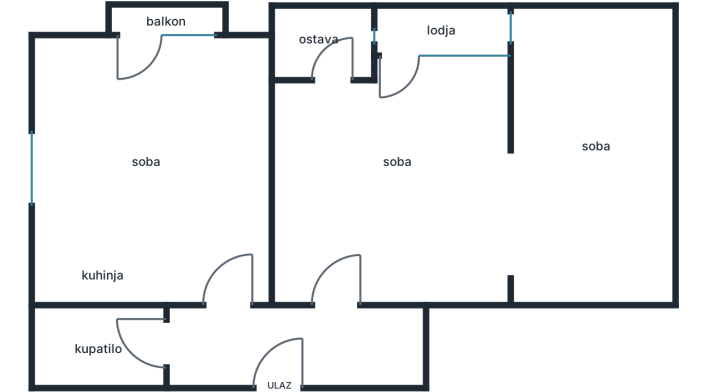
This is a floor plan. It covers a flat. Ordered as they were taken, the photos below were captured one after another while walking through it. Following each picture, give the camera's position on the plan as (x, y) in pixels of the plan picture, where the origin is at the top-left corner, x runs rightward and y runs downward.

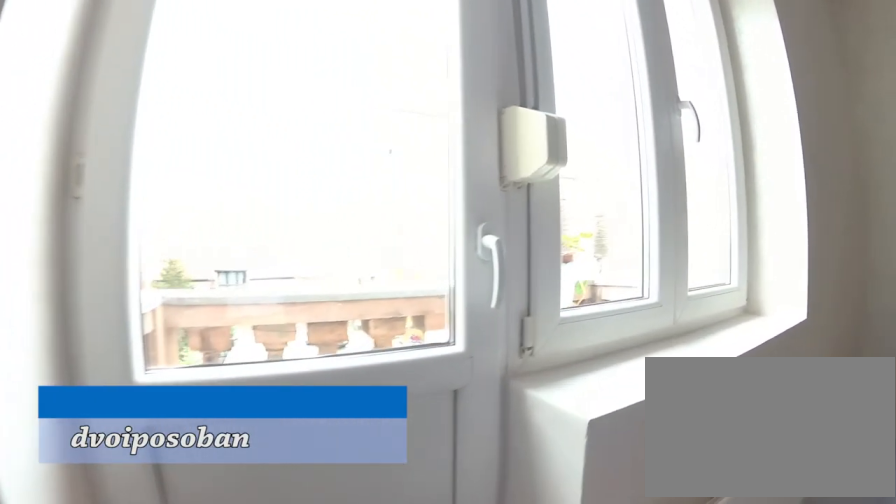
(123, 102)
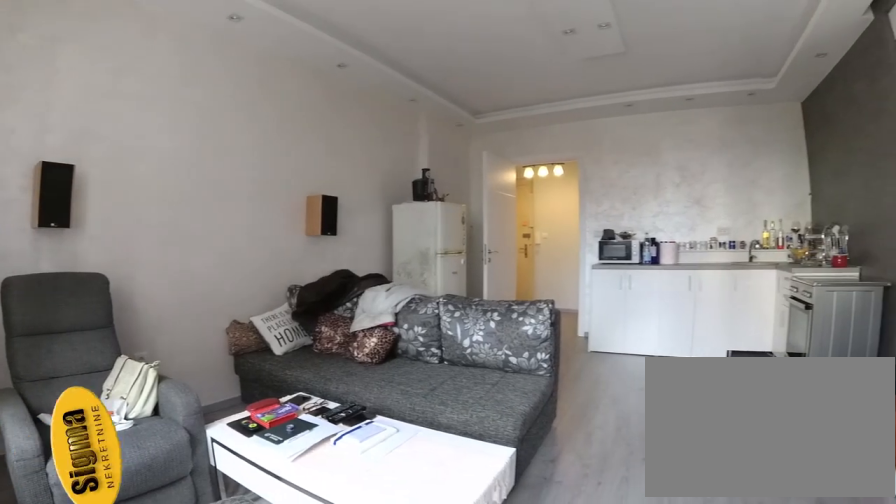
(155, 57)
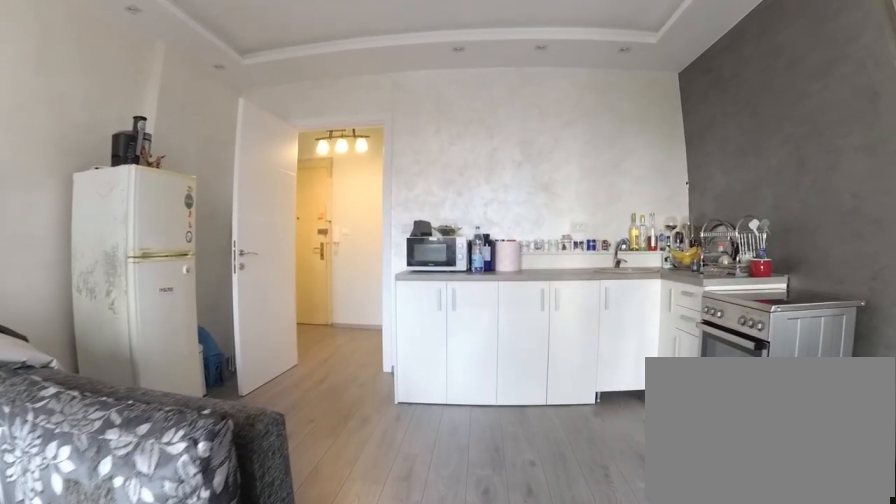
(174, 120)
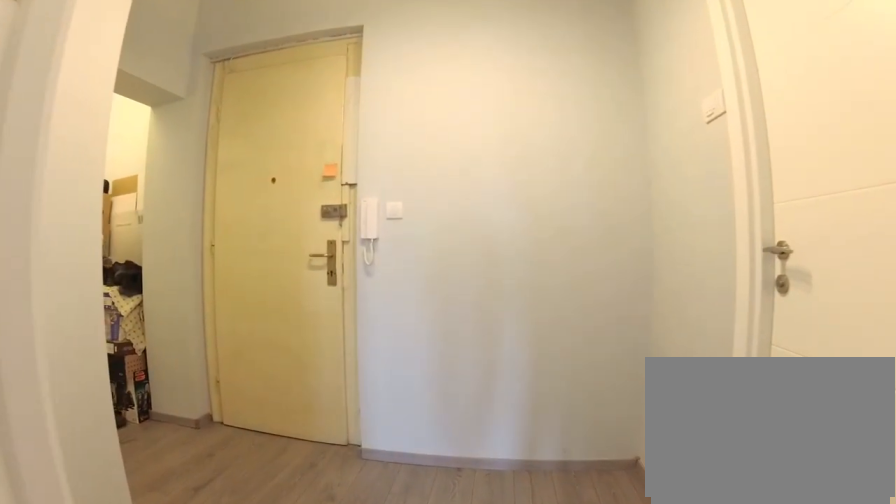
(218, 265)
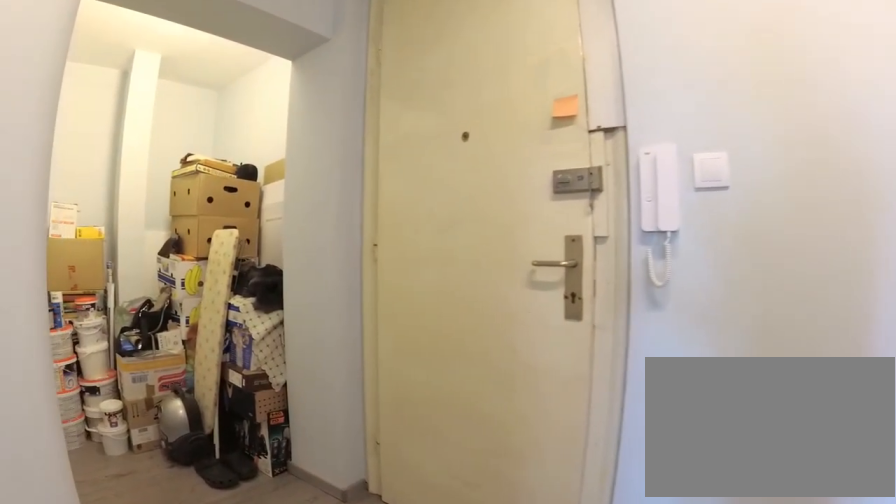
(234, 329)
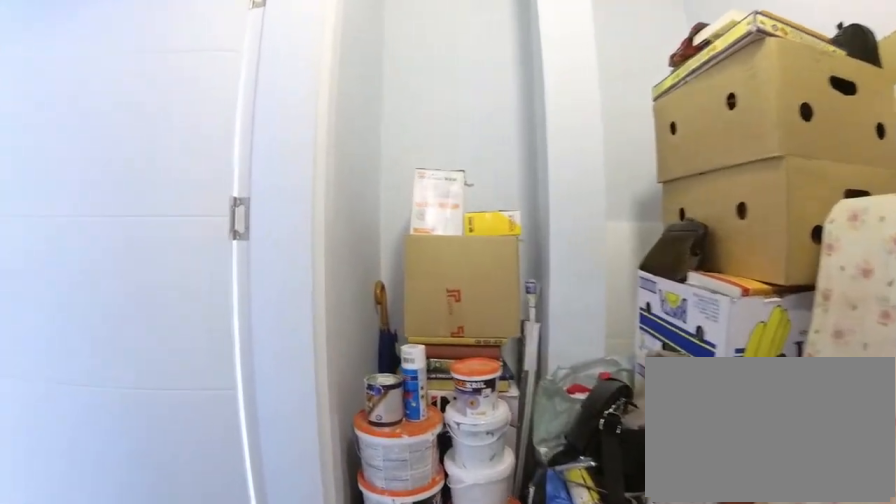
(309, 347)
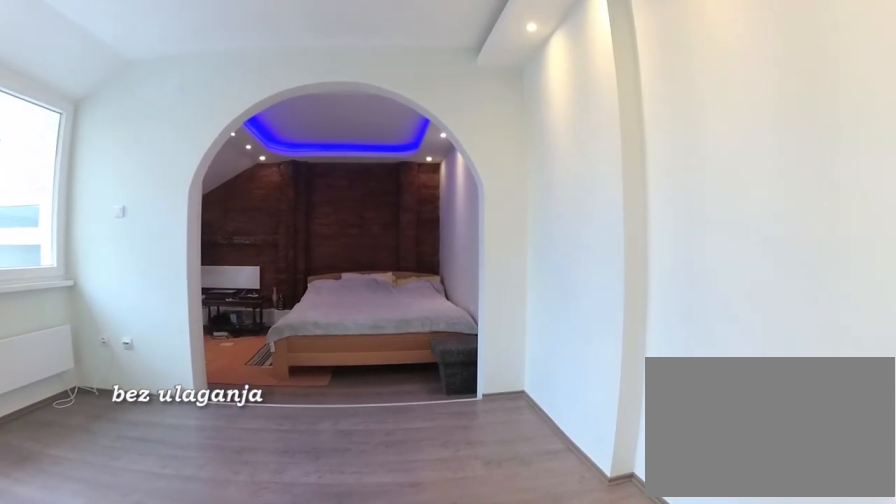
(362, 205)
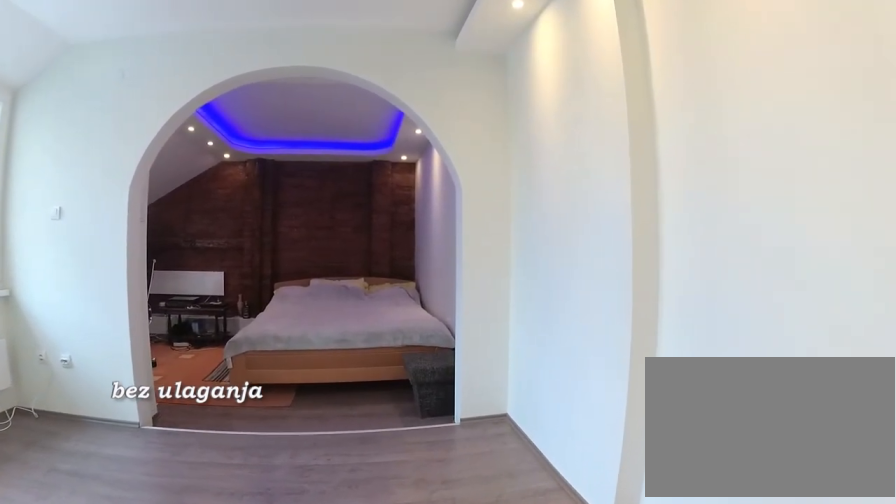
(374, 205)
